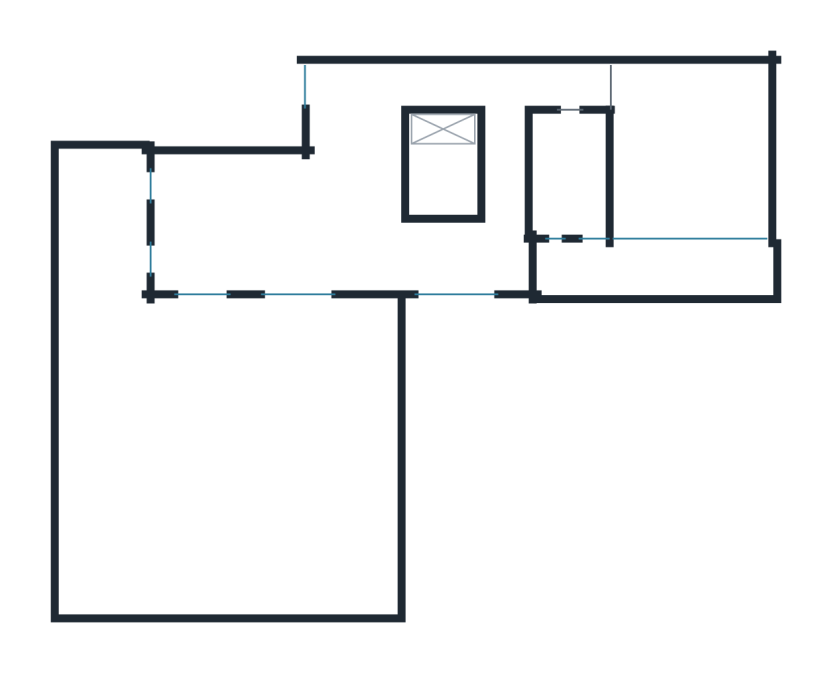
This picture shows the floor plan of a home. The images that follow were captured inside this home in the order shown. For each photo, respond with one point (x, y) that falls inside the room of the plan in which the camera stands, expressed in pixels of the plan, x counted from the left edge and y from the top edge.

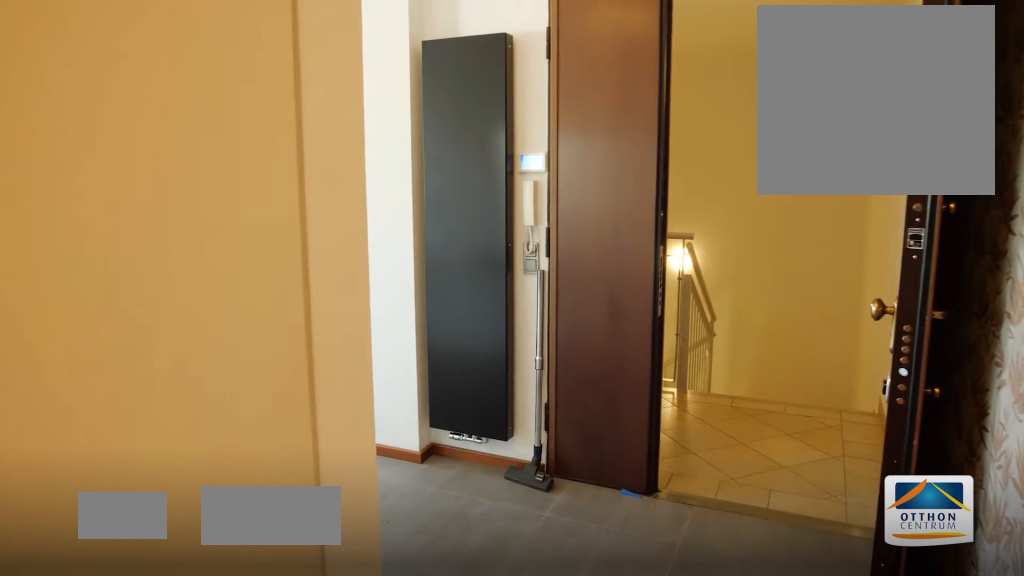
(354, 94)
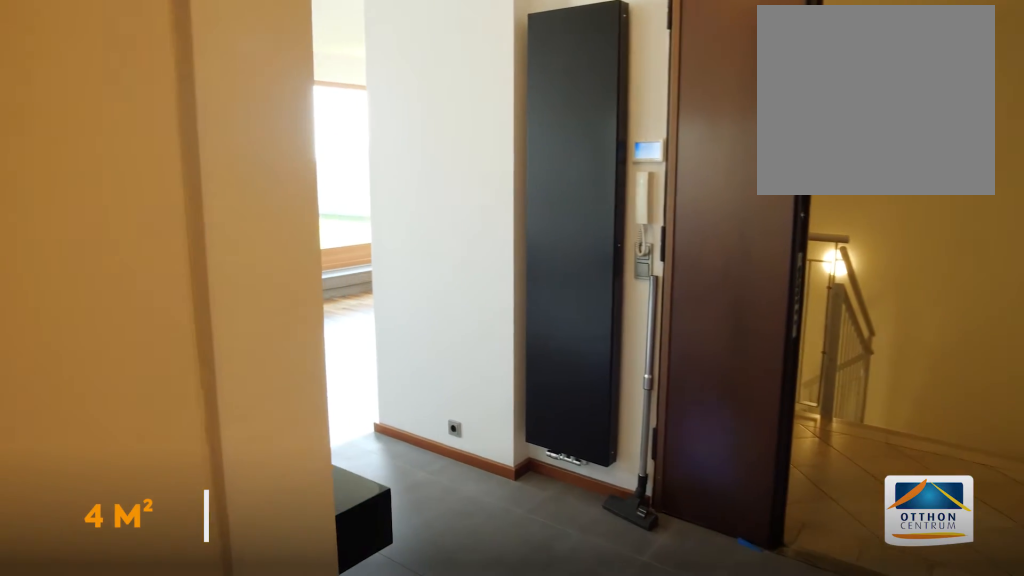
(354, 93)
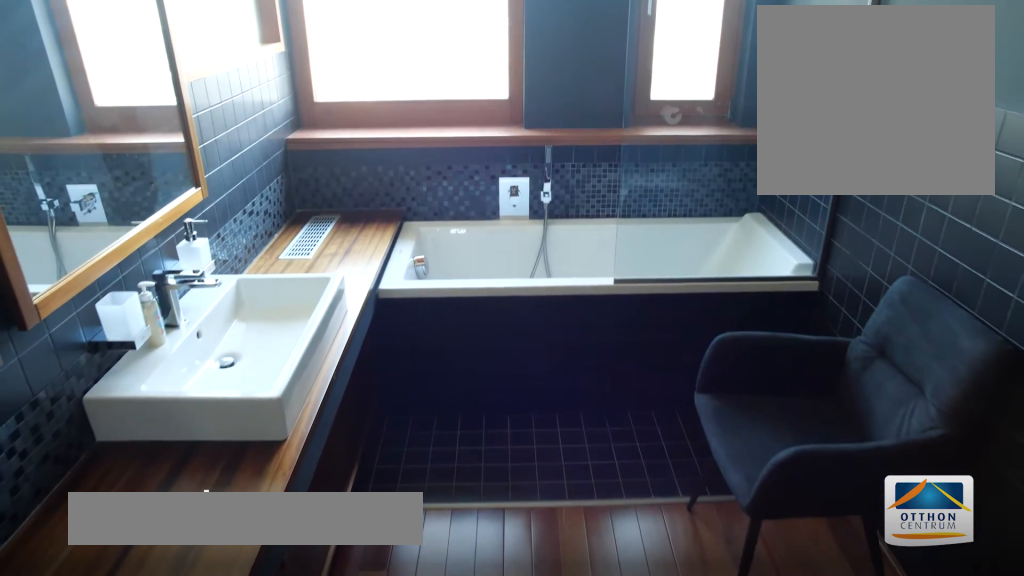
(569, 170)
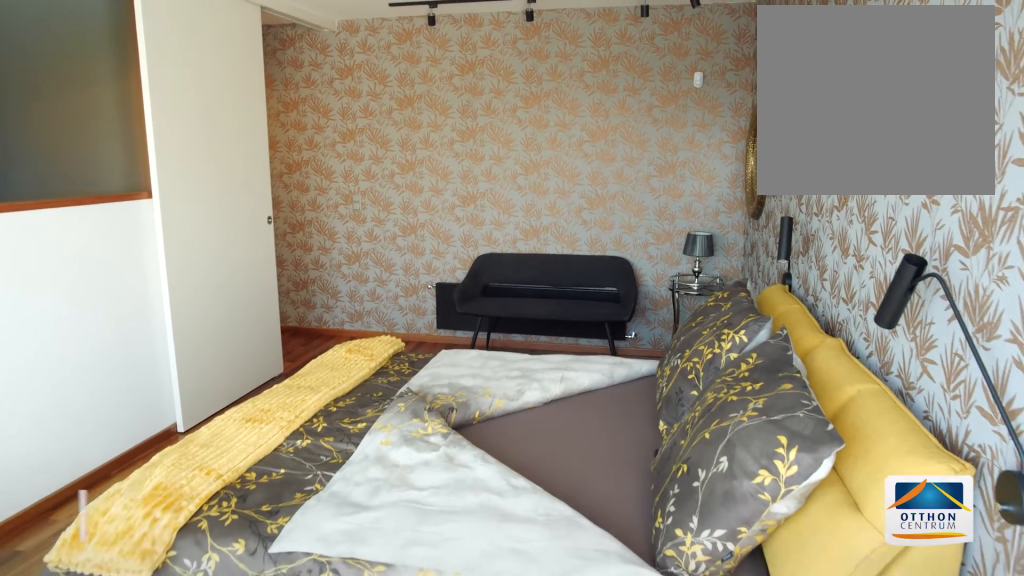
(694, 170)
